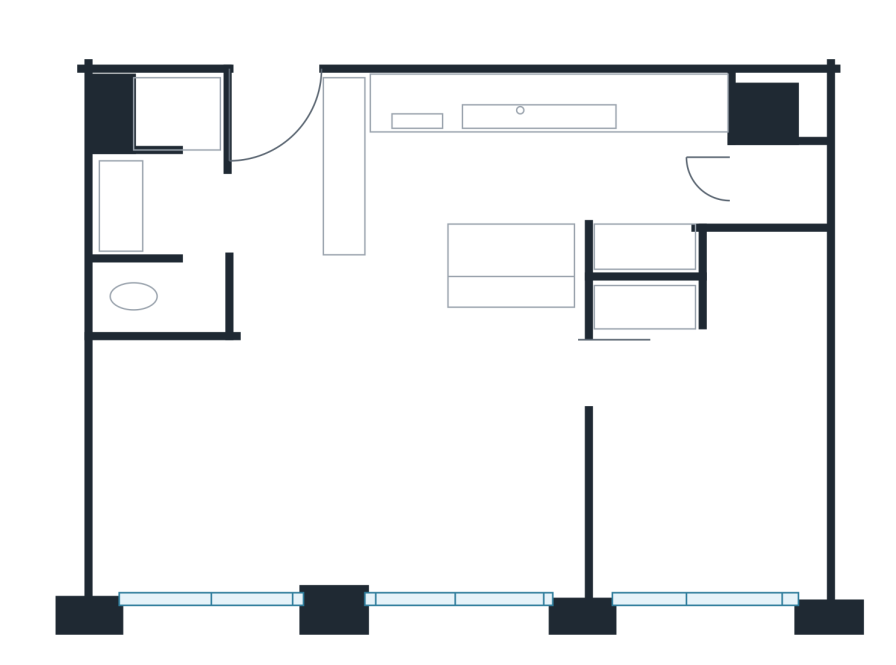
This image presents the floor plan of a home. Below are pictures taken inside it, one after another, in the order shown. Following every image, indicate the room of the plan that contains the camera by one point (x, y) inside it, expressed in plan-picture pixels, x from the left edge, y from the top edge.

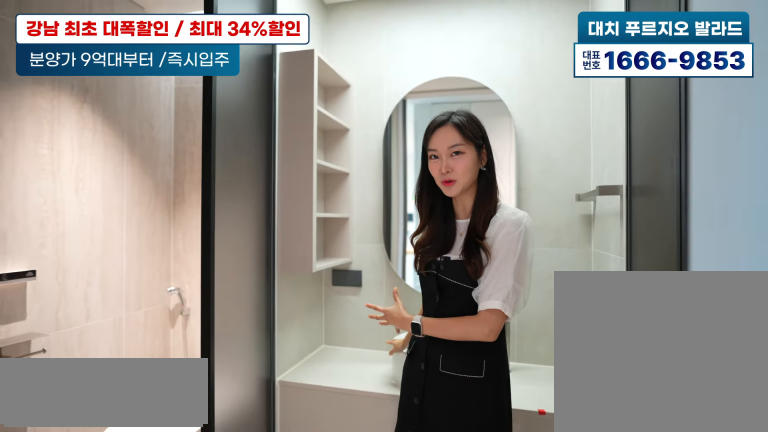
(178, 188)
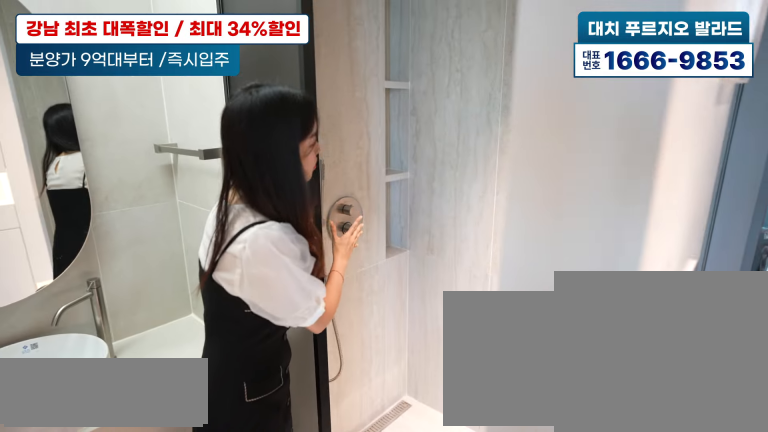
(179, 189)
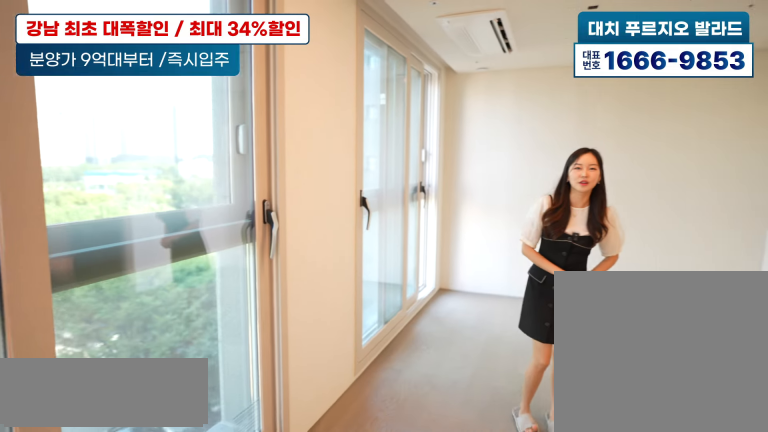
(303, 432)
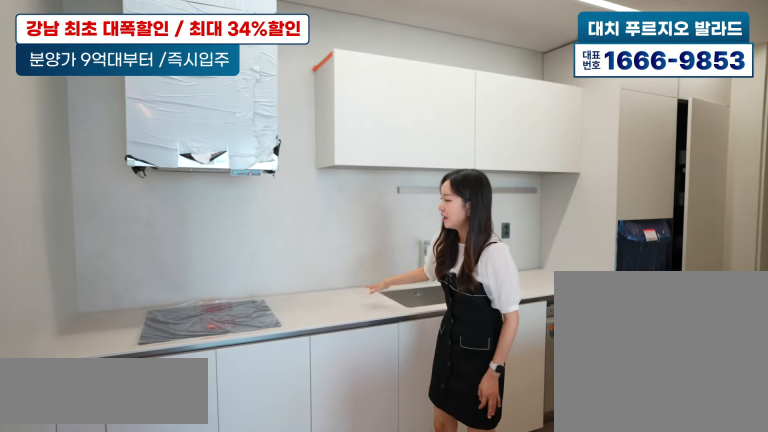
(569, 164)
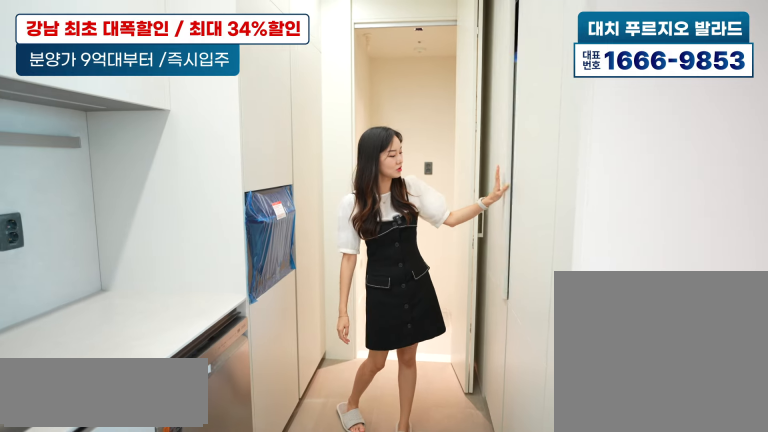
(569, 164)
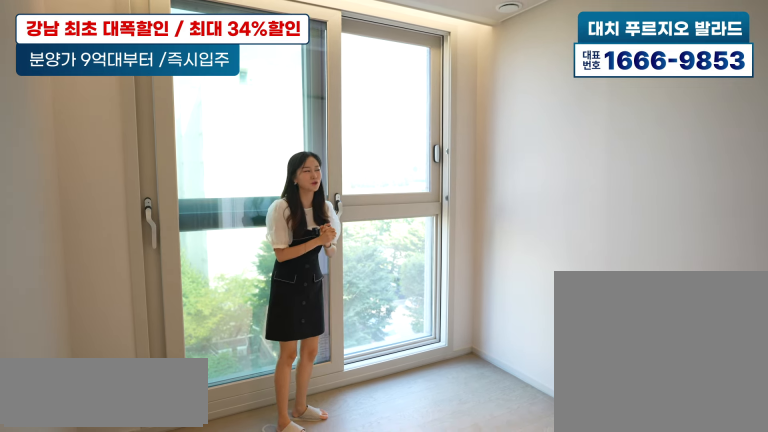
(700, 452)
